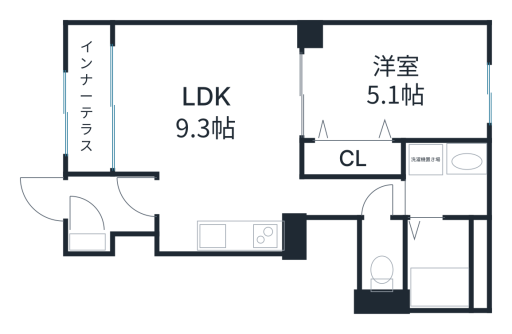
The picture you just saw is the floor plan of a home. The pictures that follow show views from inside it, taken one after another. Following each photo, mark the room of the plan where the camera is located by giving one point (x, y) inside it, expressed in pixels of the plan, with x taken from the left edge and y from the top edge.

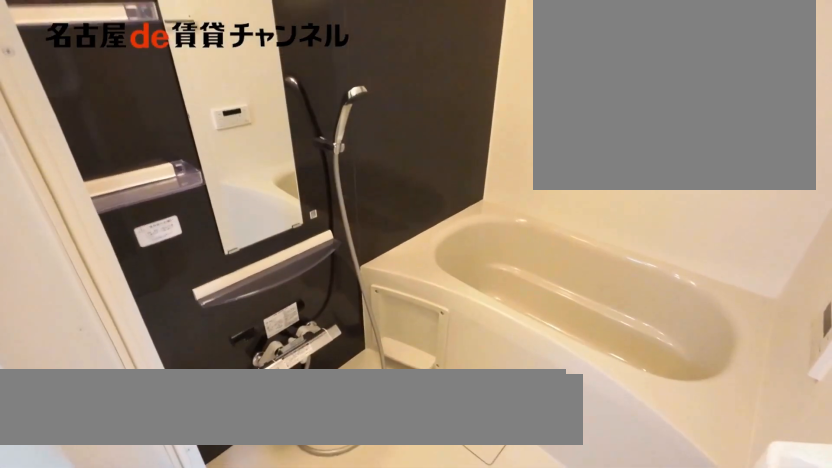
(445, 262)
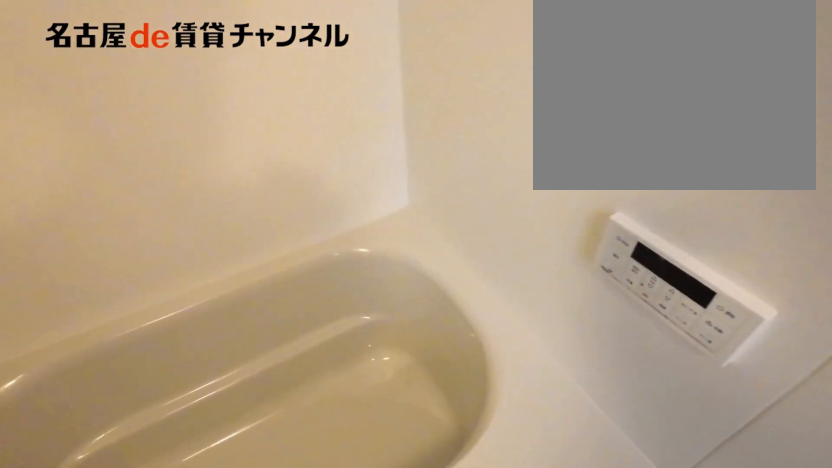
(445, 262)
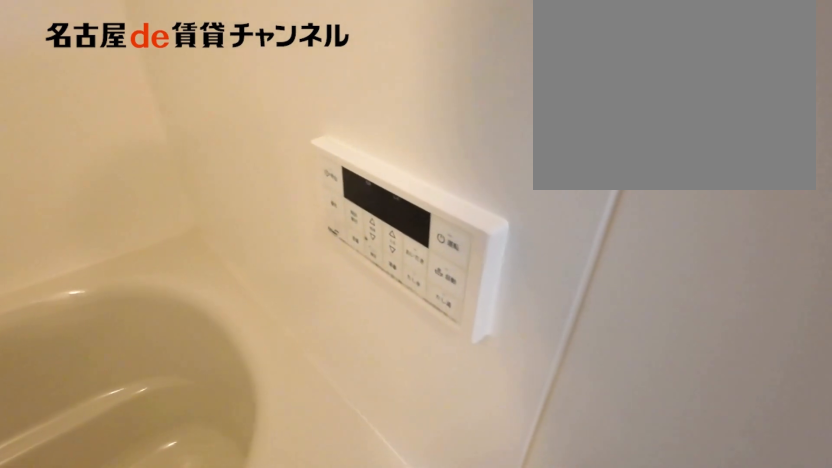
(445, 262)
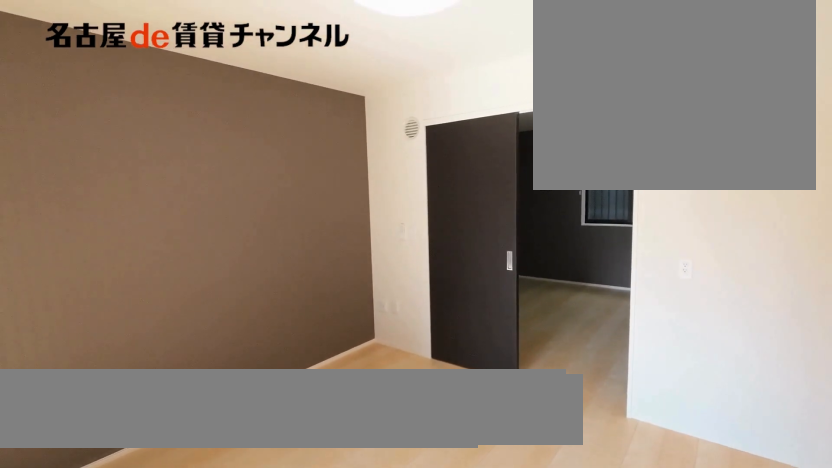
(213, 133)
